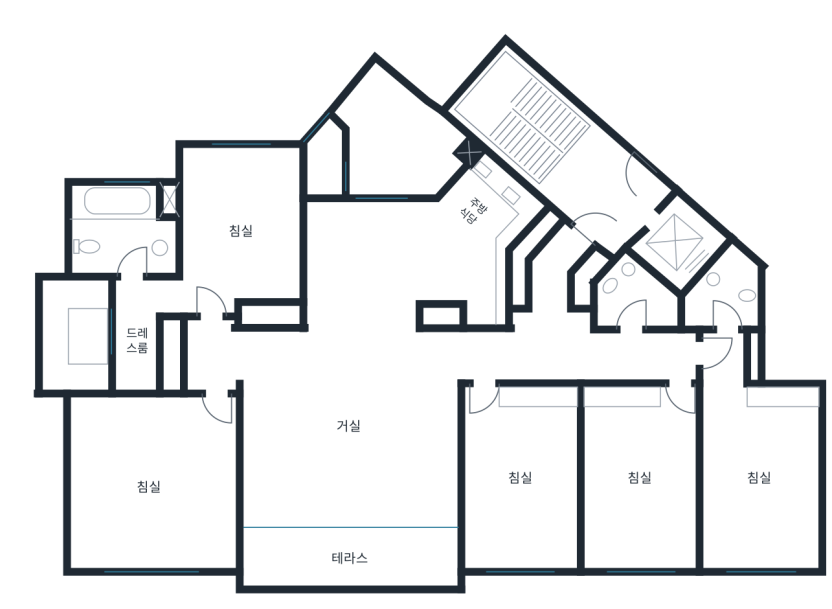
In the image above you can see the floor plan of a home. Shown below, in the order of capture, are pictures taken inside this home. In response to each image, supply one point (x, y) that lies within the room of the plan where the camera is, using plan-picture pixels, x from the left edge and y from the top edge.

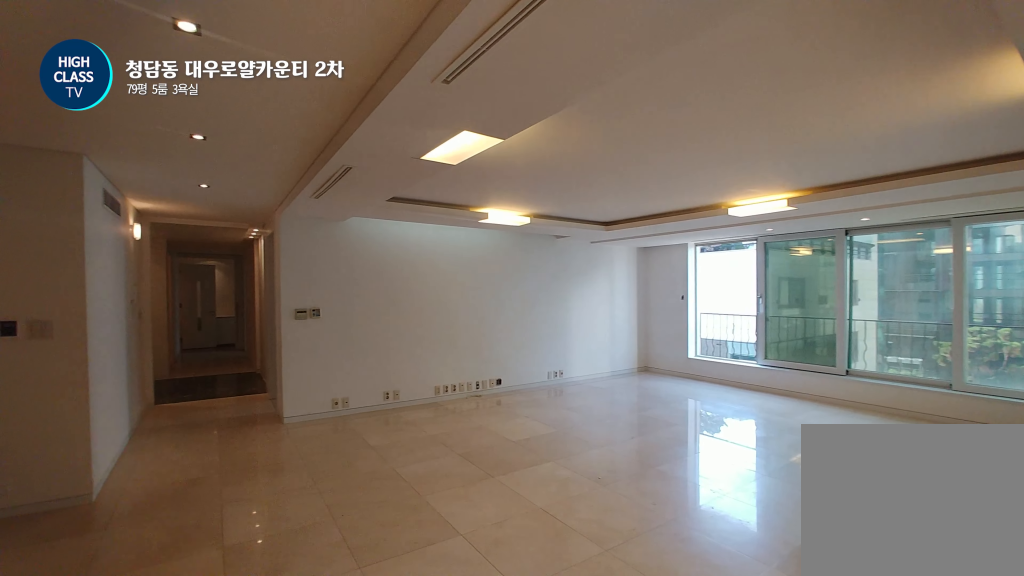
(381, 335)
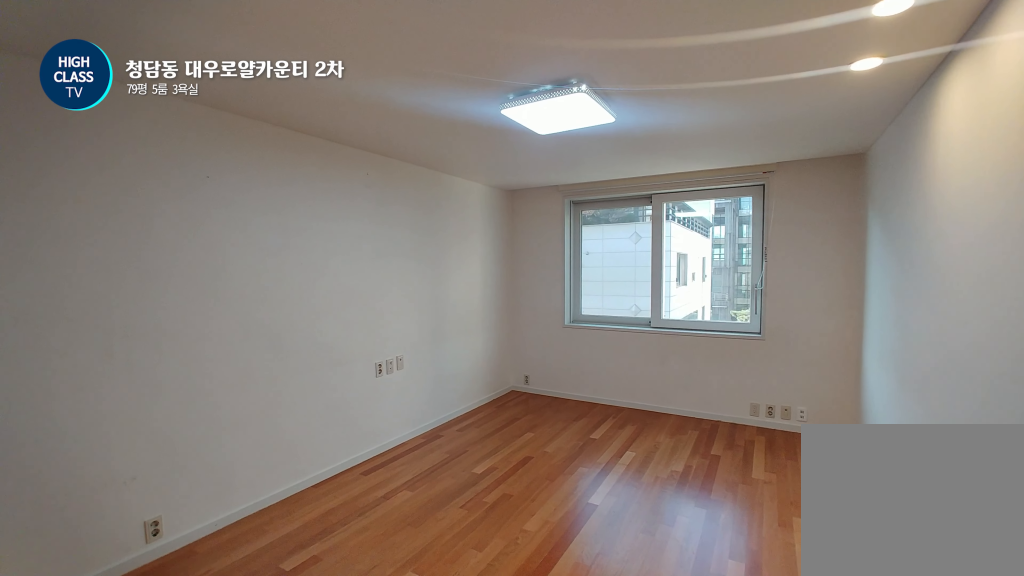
(521, 477)
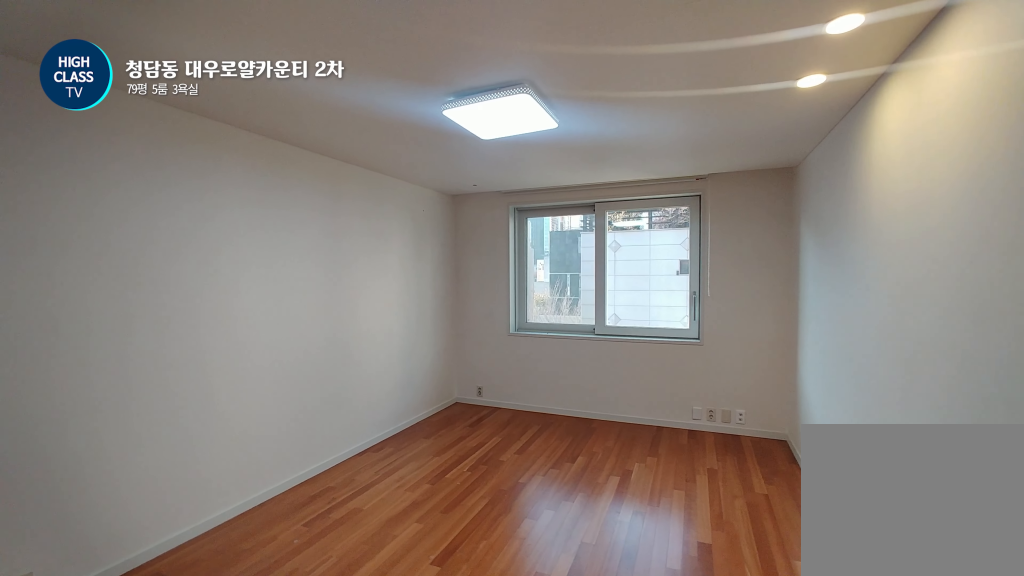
(755, 478)
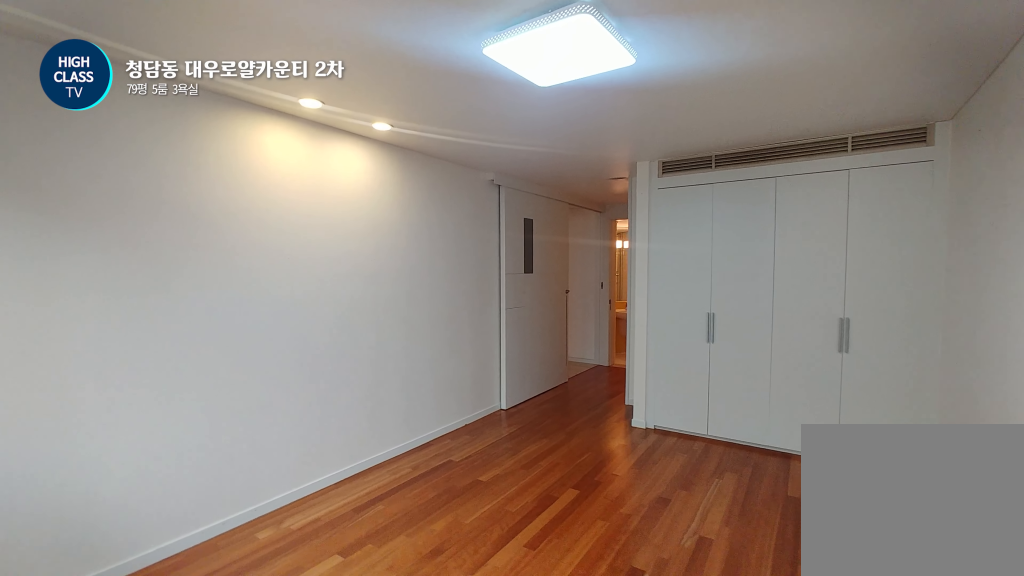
(755, 478)
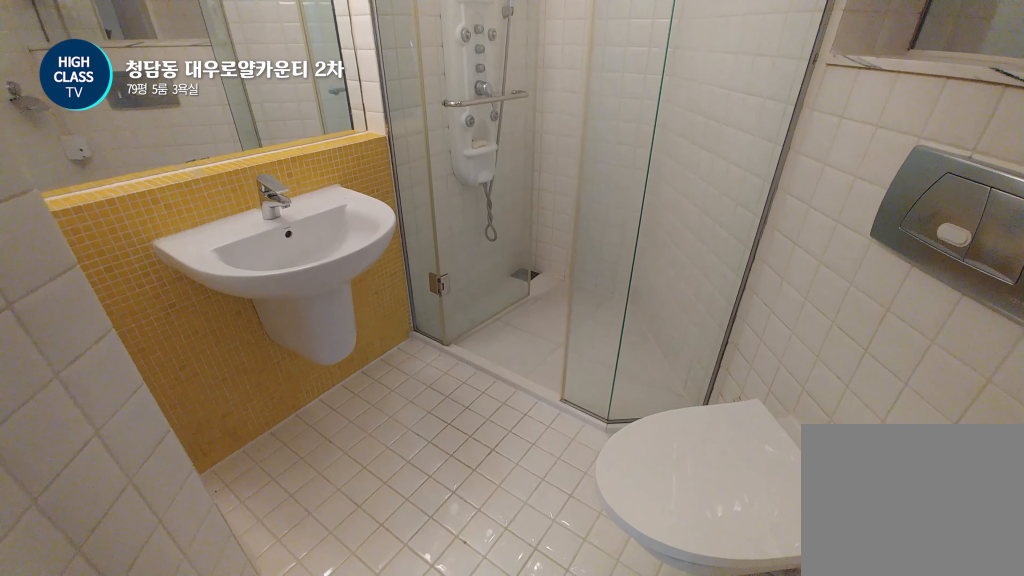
(724, 292)
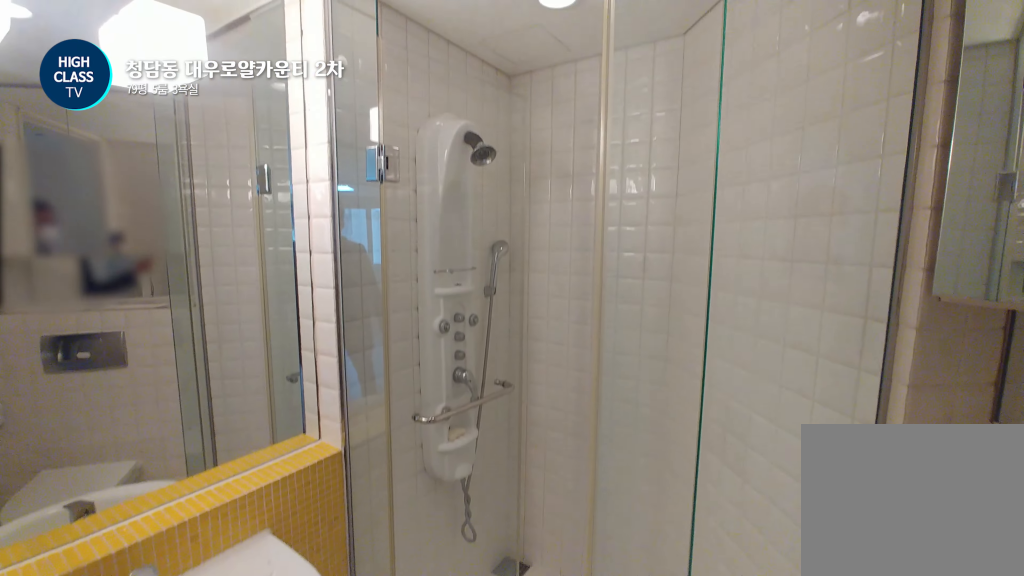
(724, 292)
